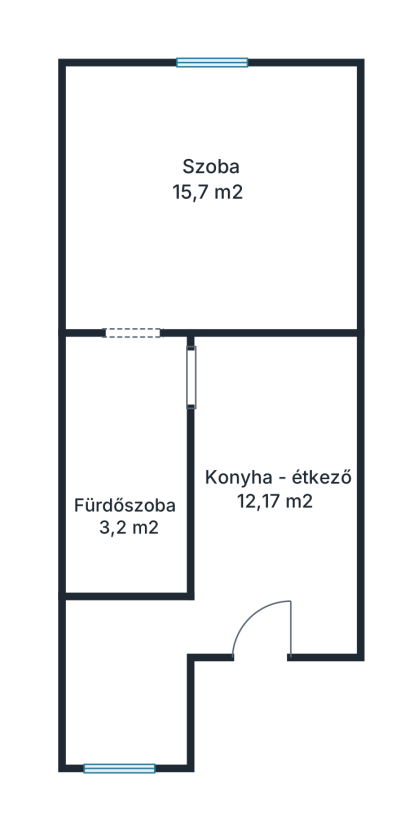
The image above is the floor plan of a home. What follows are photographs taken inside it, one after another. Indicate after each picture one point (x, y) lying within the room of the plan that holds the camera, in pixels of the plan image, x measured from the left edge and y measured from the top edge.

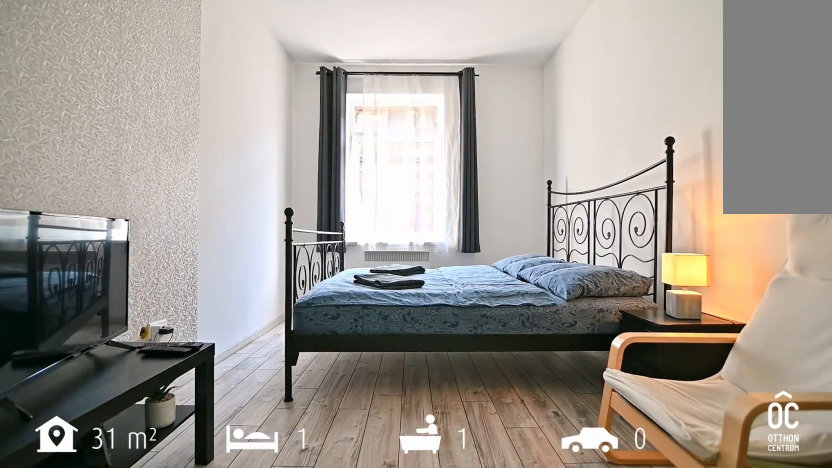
(212, 195)
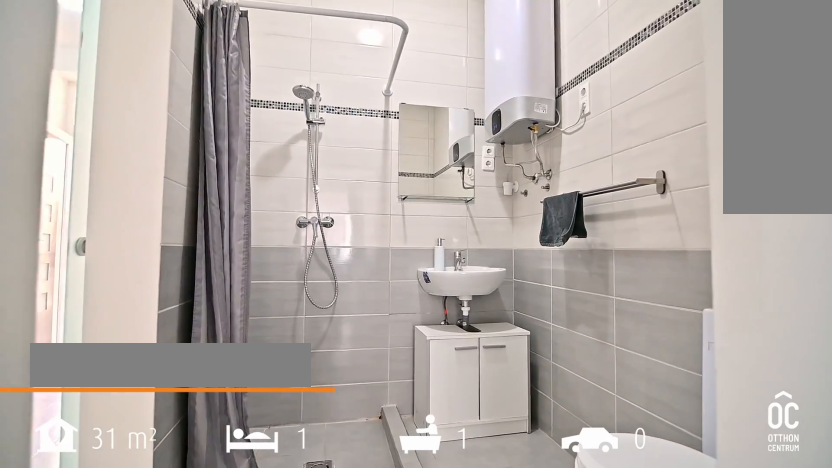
(122, 459)
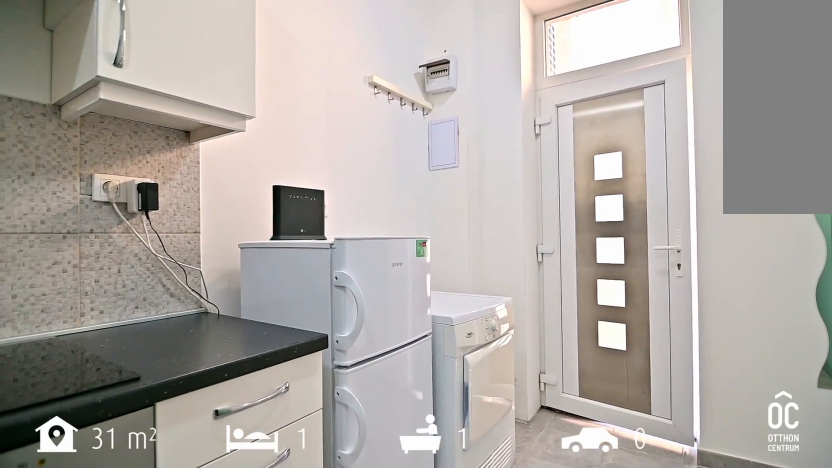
(273, 503)
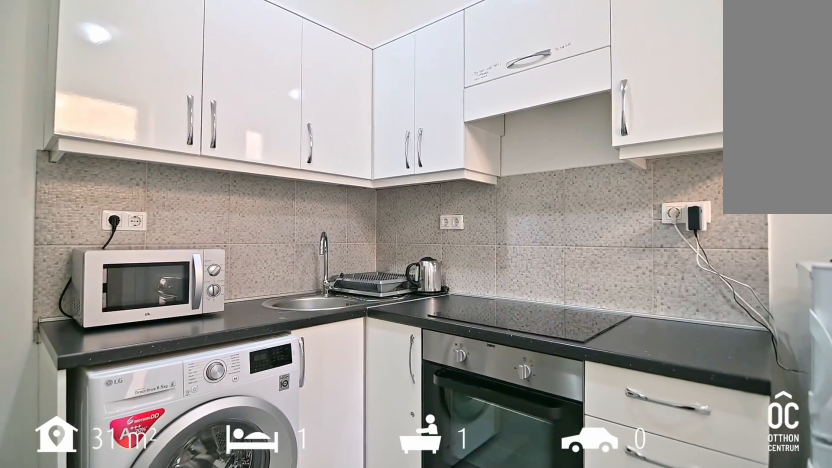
(273, 503)
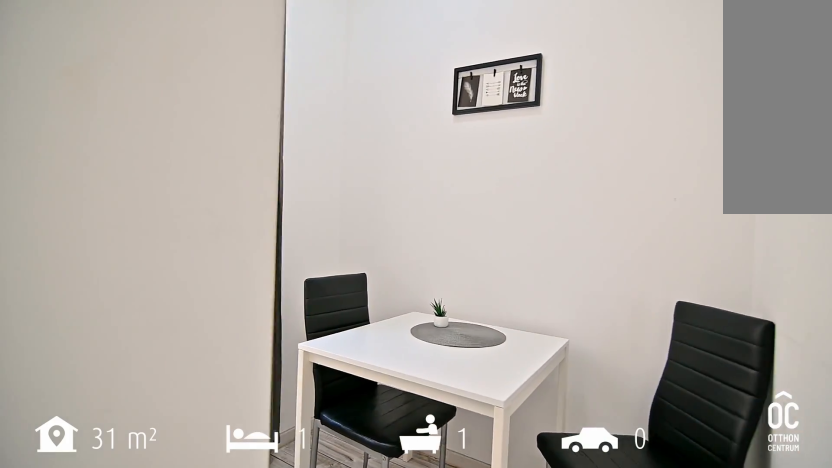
(124, 679)
